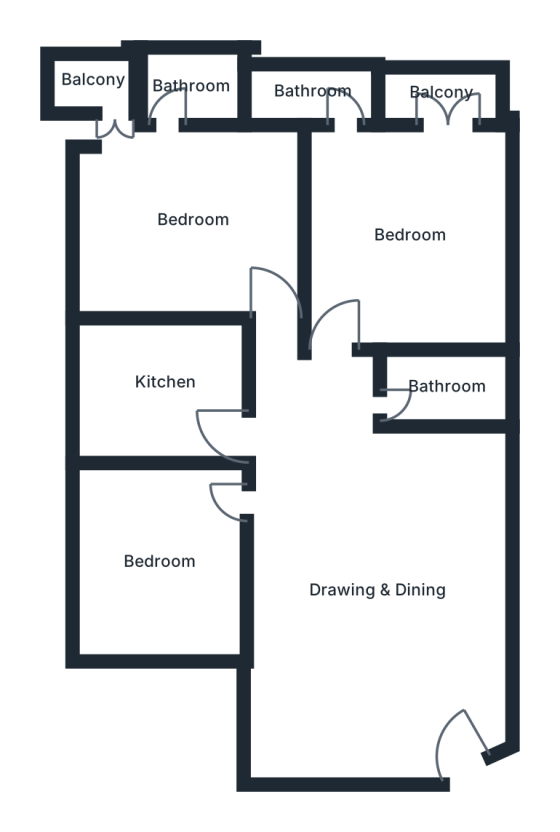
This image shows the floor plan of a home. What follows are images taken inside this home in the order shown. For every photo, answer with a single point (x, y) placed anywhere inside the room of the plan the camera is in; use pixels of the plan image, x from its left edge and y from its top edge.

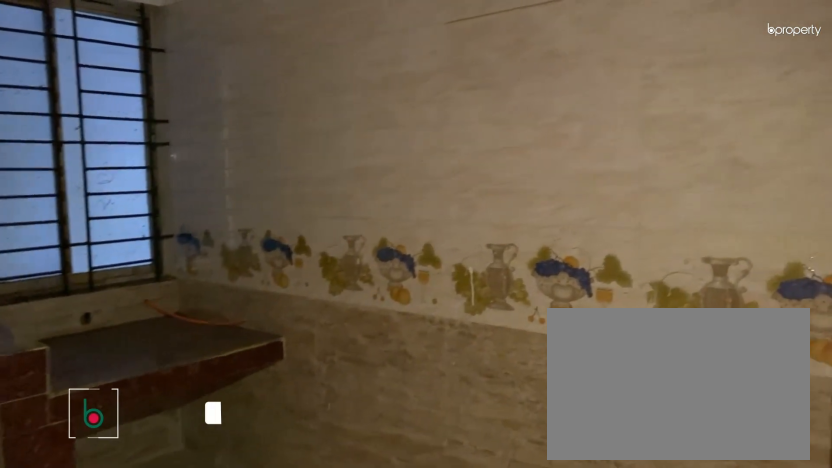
(173, 387)
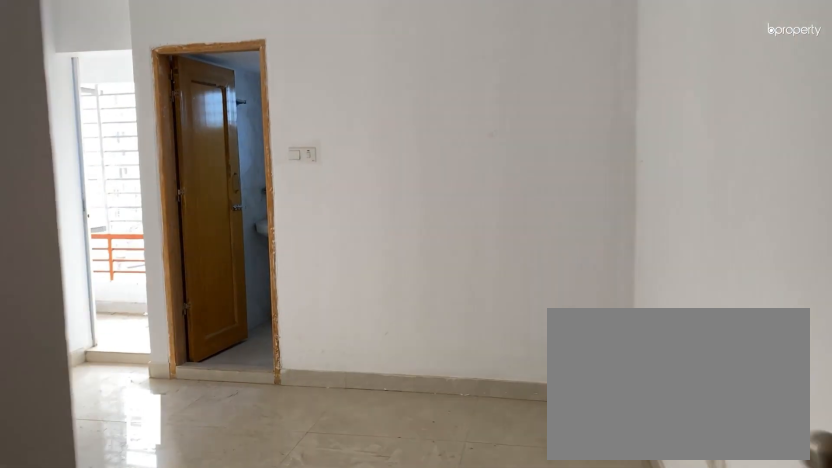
(276, 283)
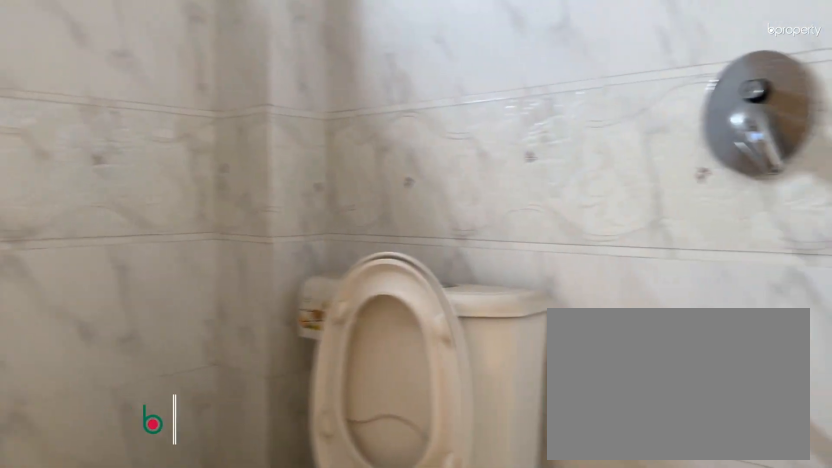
(196, 91)
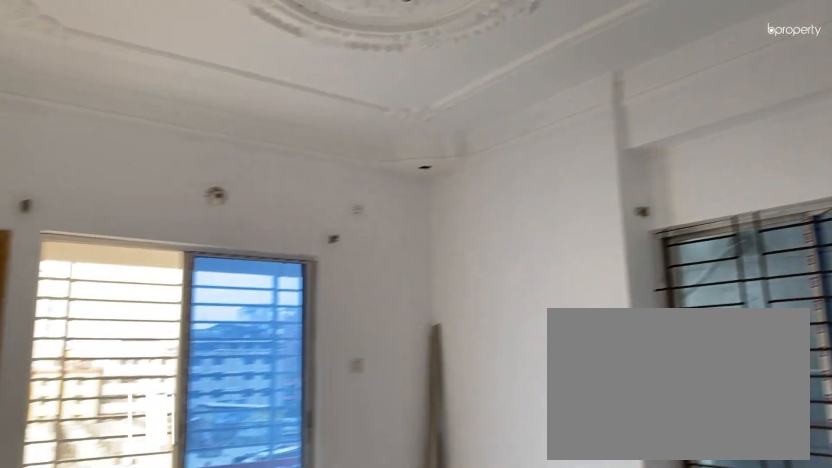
(416, 234)
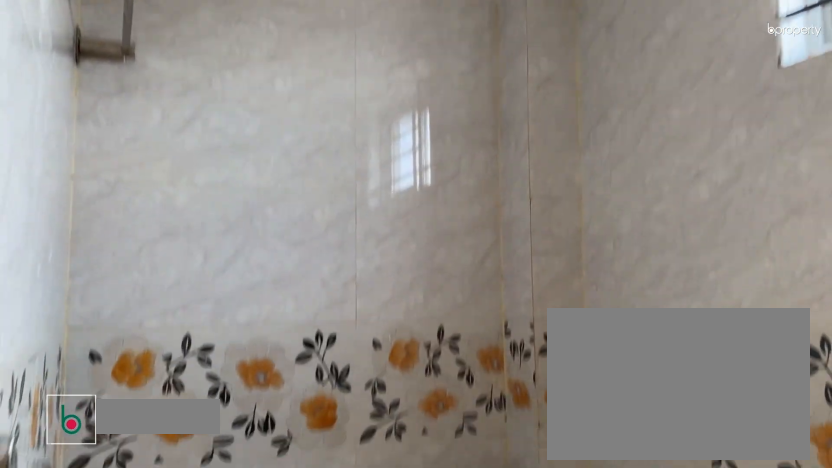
(319, 93)
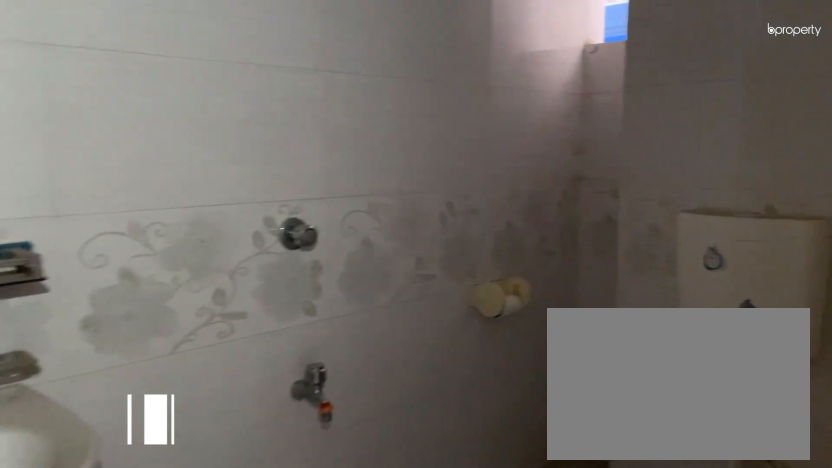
(451, 388)
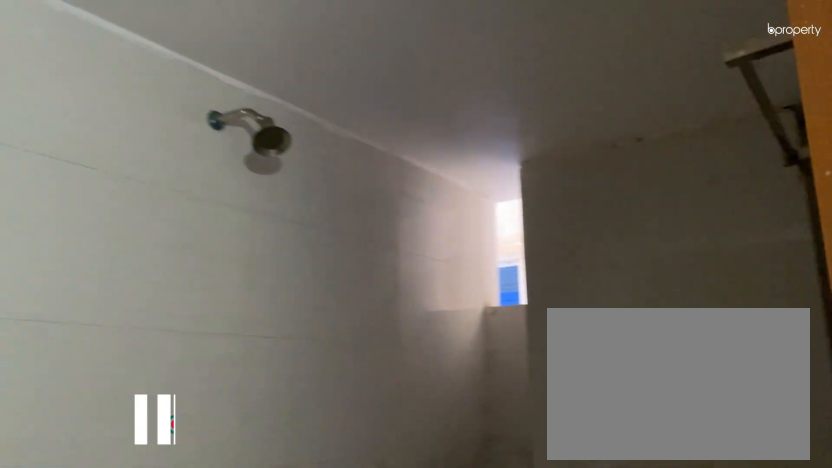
(451, 388)
